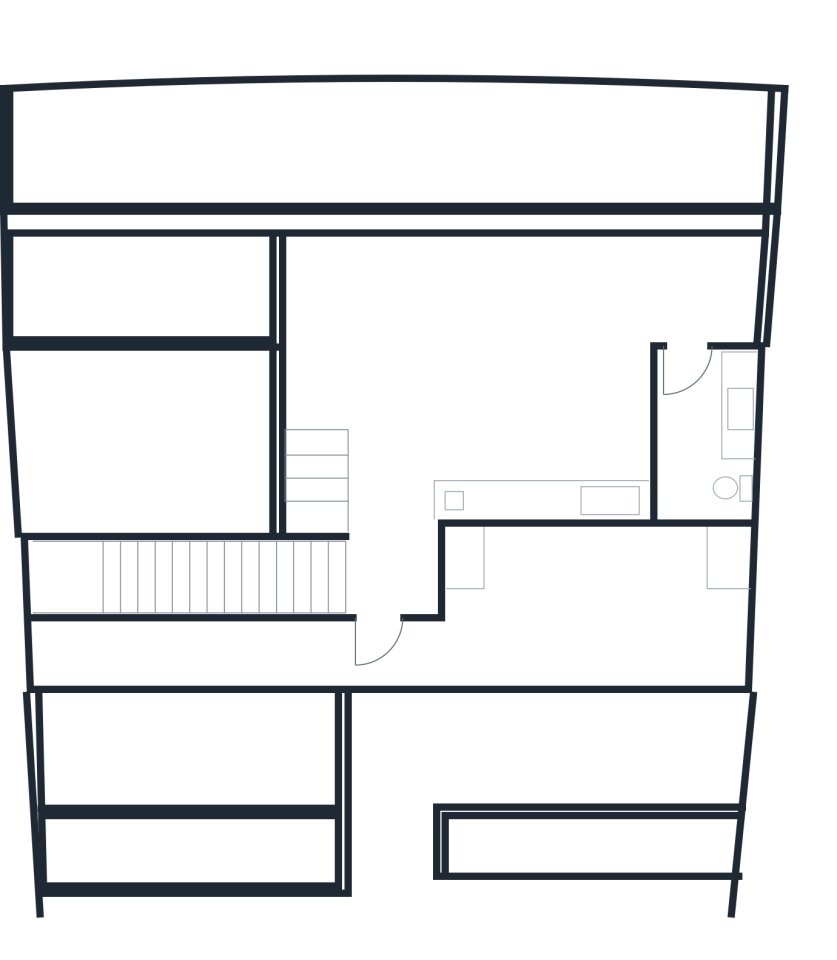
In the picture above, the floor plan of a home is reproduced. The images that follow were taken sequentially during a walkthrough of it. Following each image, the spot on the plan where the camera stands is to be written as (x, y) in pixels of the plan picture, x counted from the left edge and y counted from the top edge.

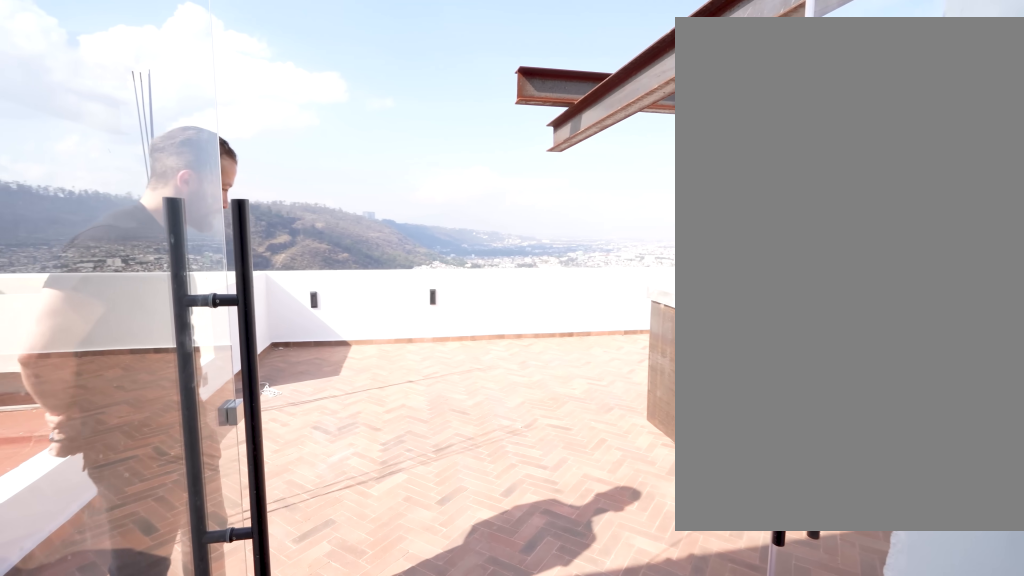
(327, 582)
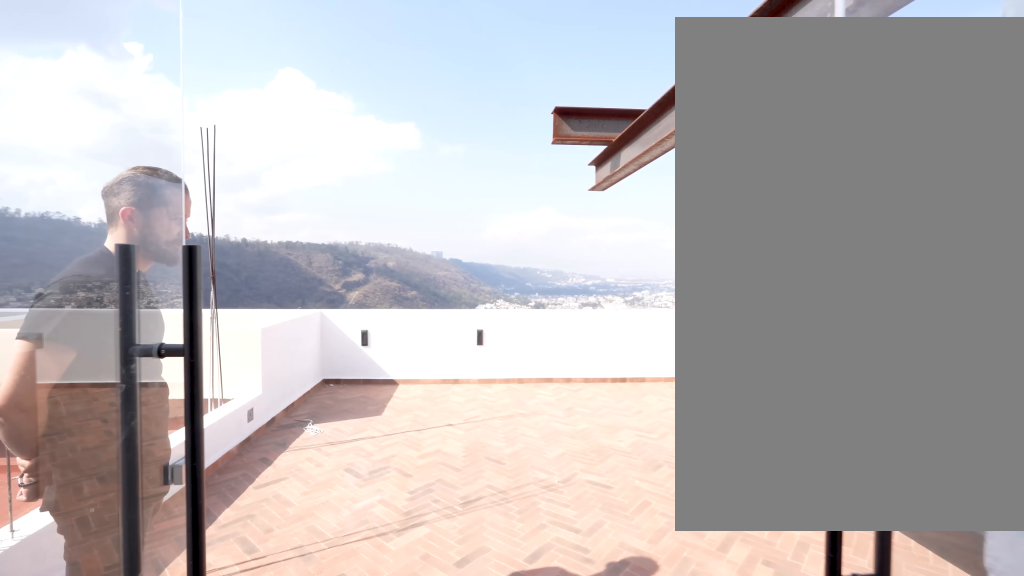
(344, 580)
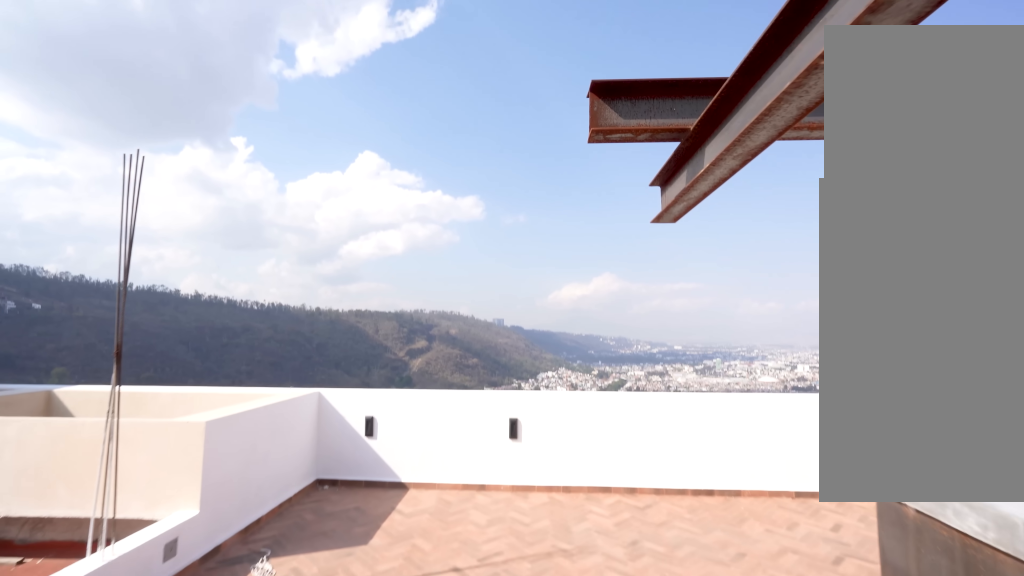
(374, 564)
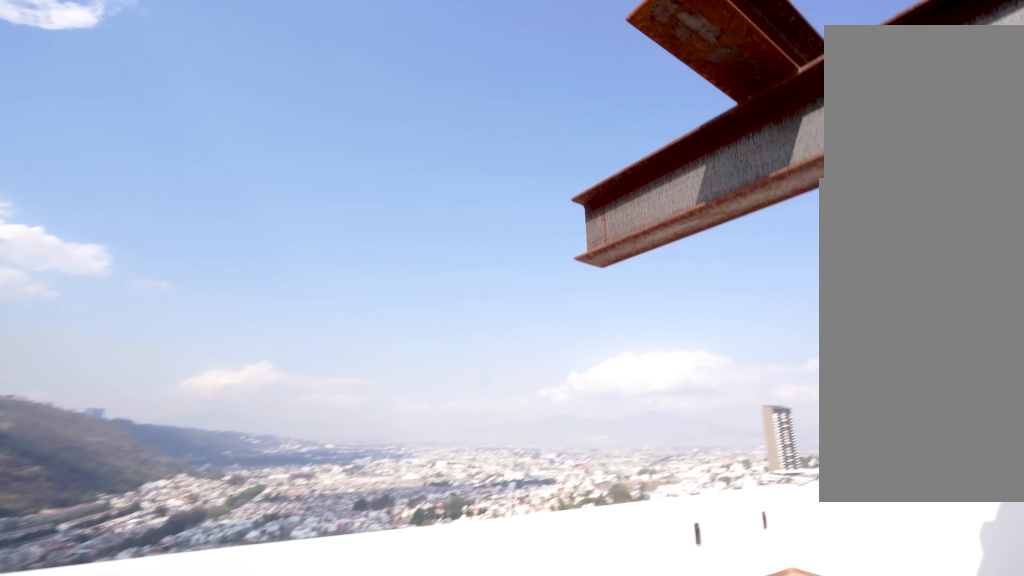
(380, 527)
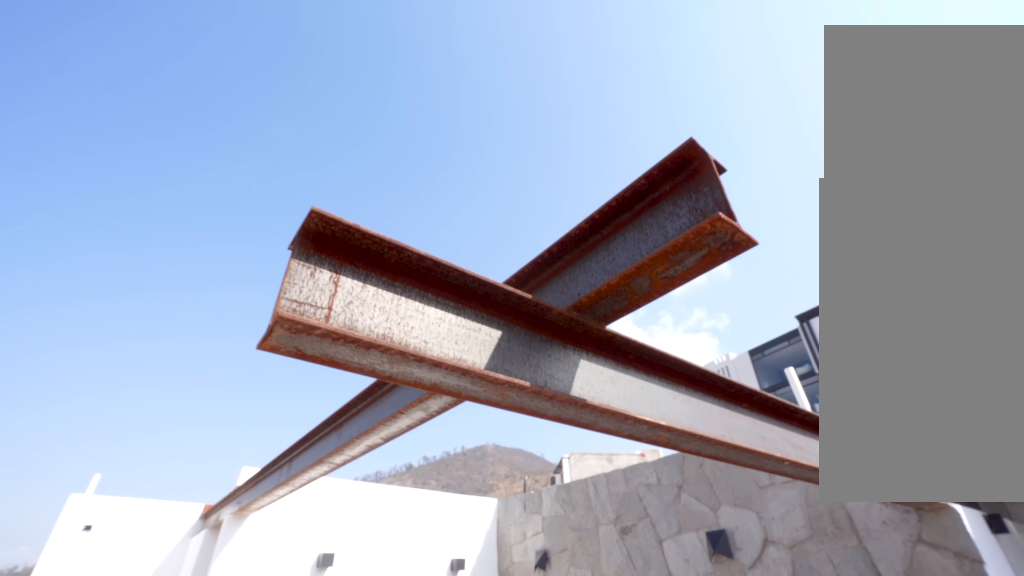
(402, 358)
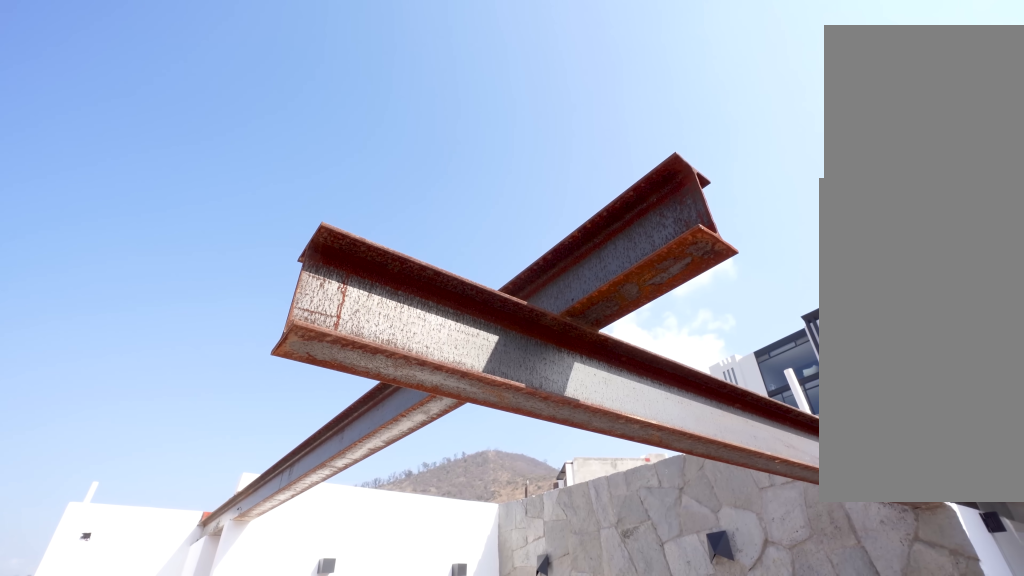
(404, 356)
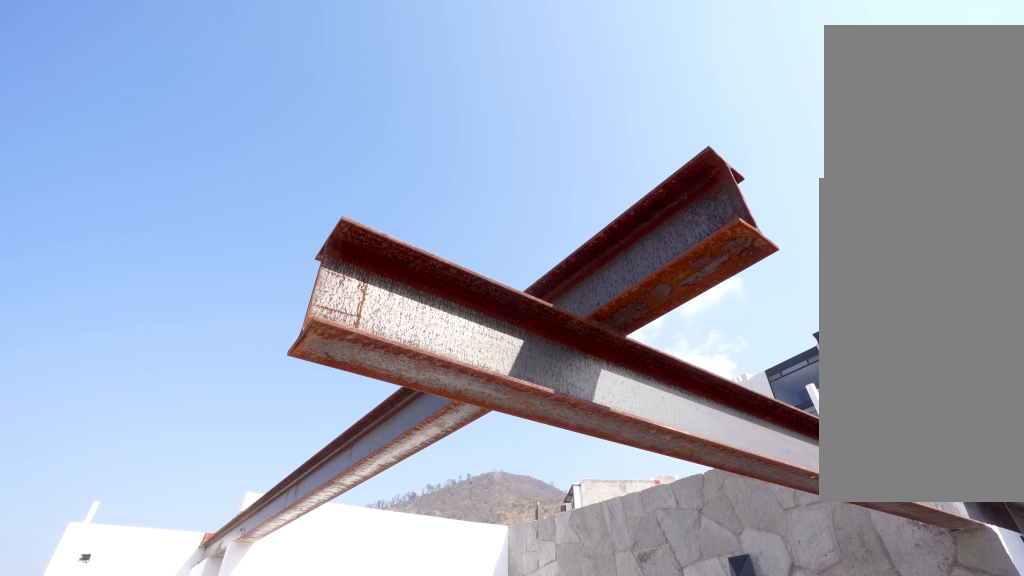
(399, 351)
